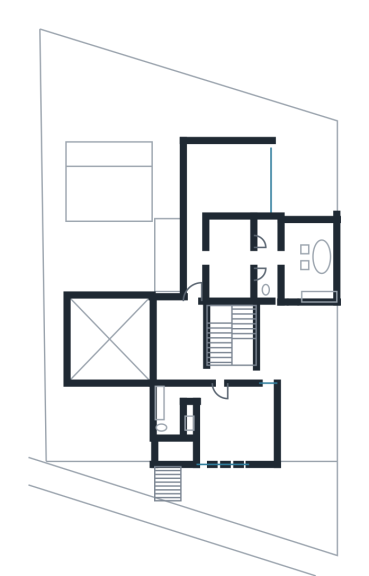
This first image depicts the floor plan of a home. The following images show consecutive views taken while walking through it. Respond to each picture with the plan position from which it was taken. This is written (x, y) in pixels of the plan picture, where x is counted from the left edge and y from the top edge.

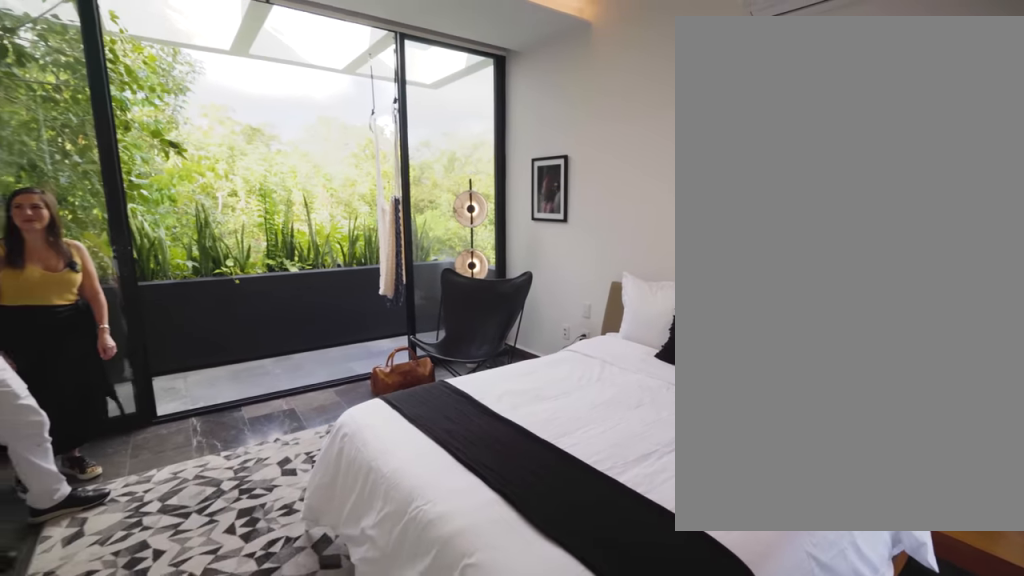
(248, 194)
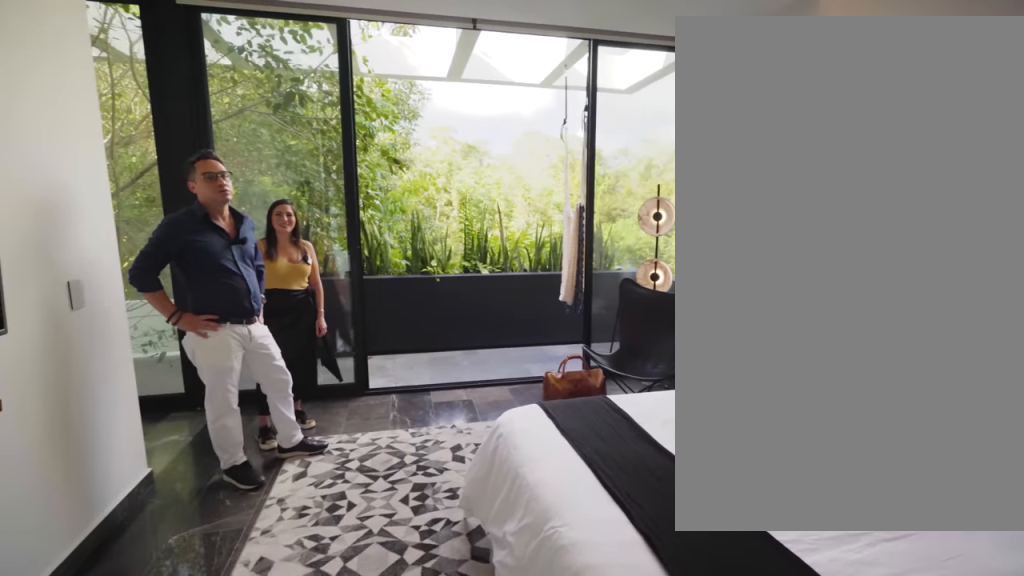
(254, 193)
